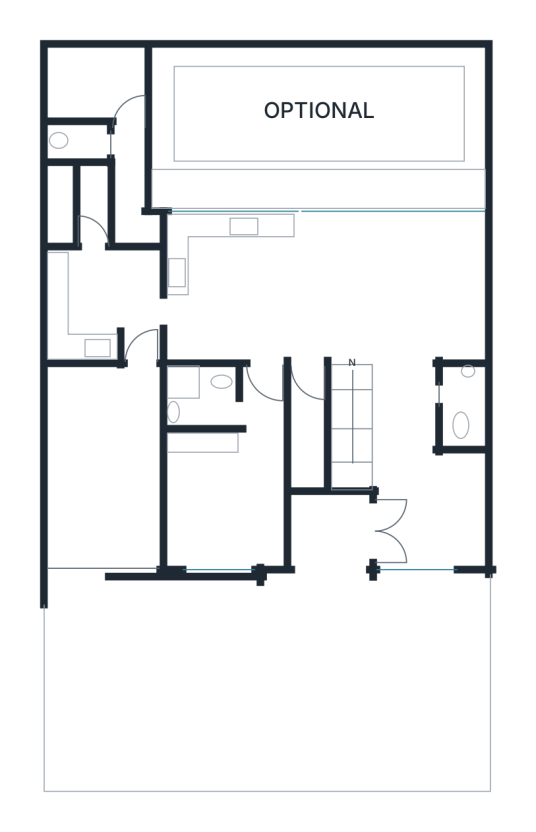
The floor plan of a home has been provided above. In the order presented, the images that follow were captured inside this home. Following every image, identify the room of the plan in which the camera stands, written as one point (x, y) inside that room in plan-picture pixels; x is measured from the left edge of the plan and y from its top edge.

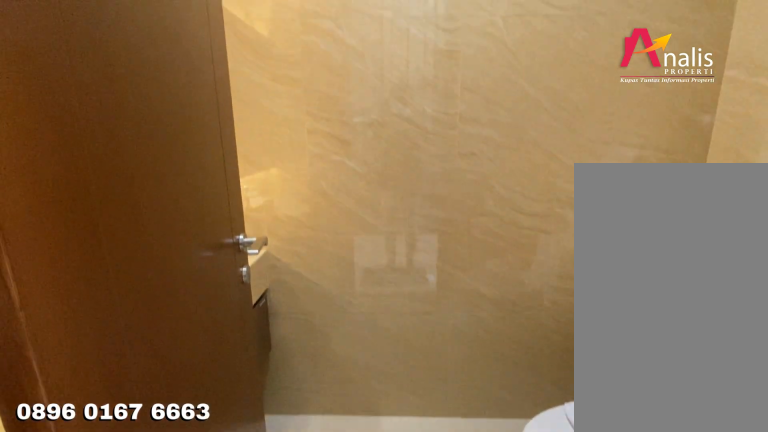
(462, 406)
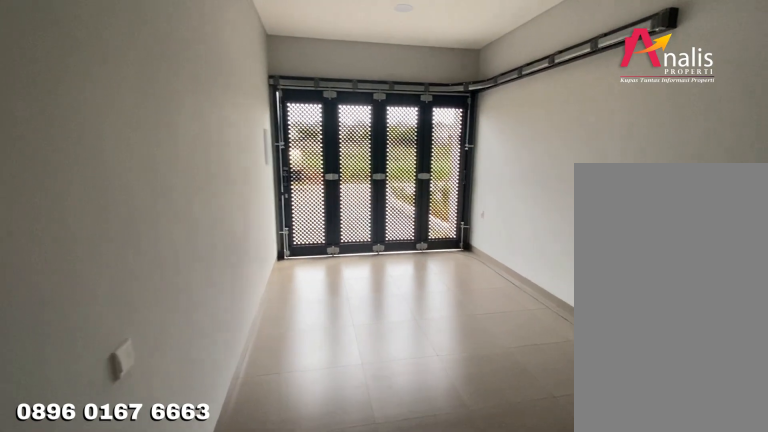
(103, 468)
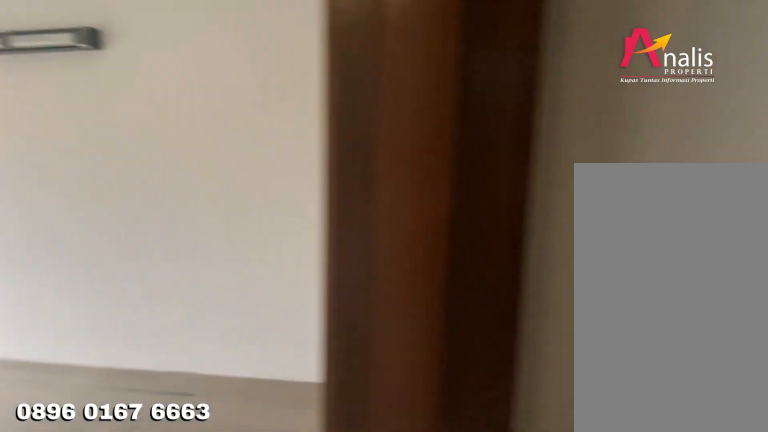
(103, 468)
